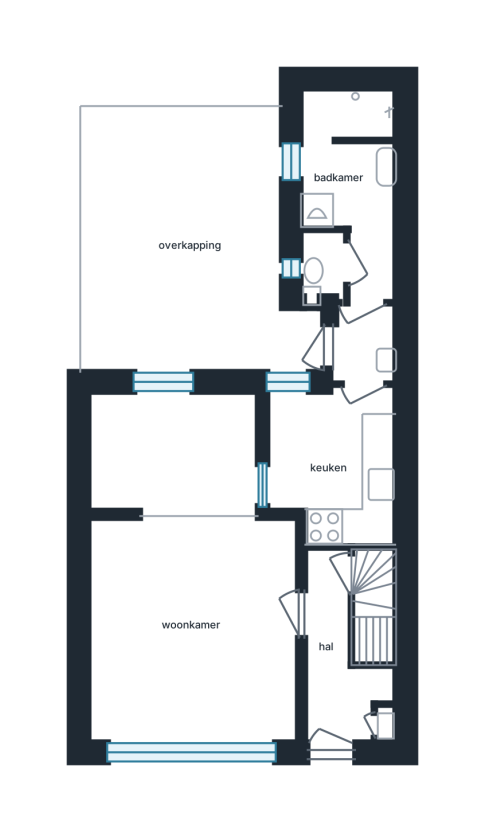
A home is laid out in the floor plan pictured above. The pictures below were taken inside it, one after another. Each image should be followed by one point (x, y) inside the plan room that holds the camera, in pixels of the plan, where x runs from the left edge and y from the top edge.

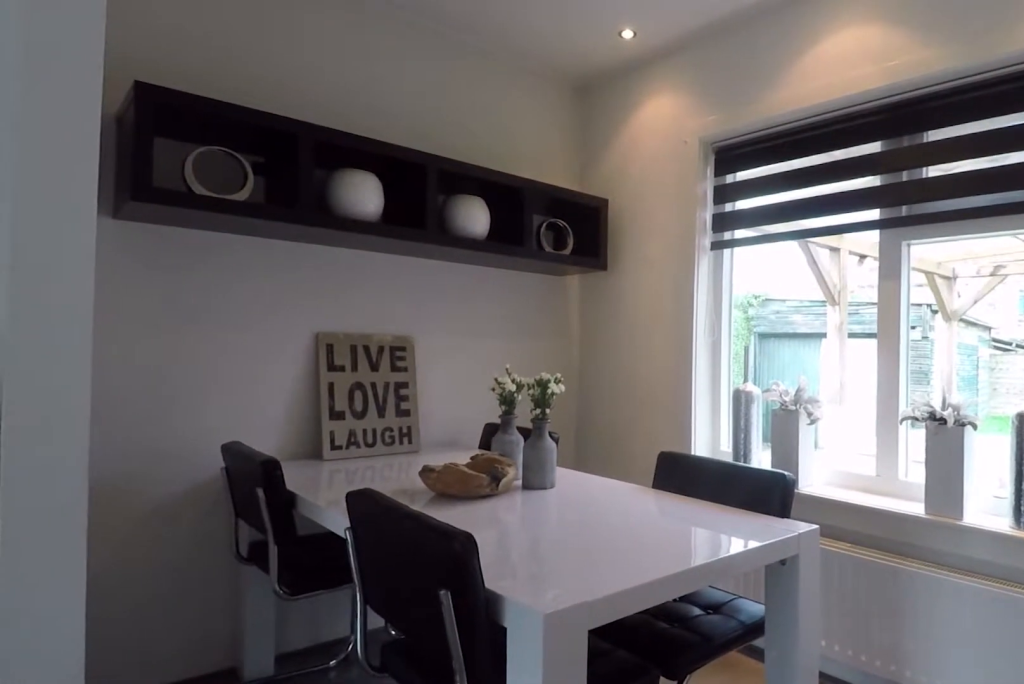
(172, 453)
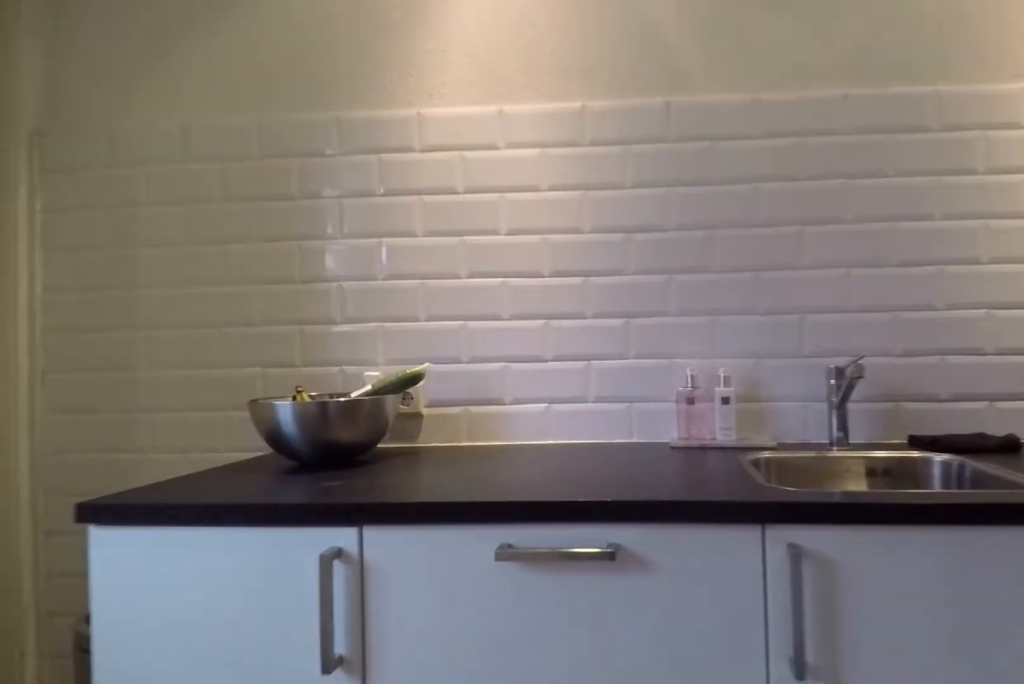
(336, 462)
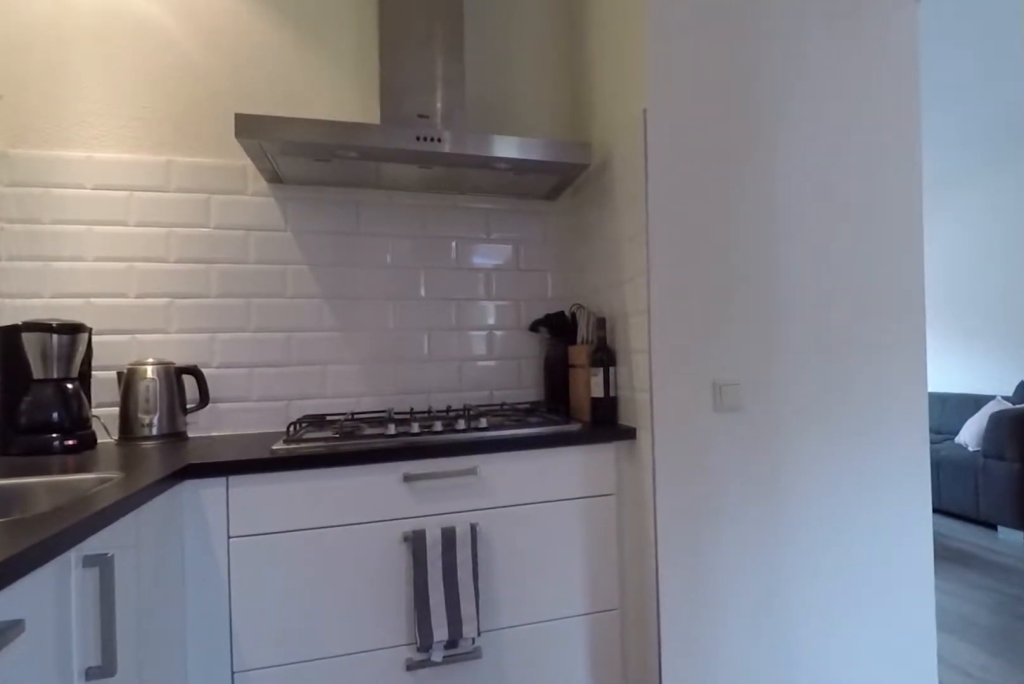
(336, 462)
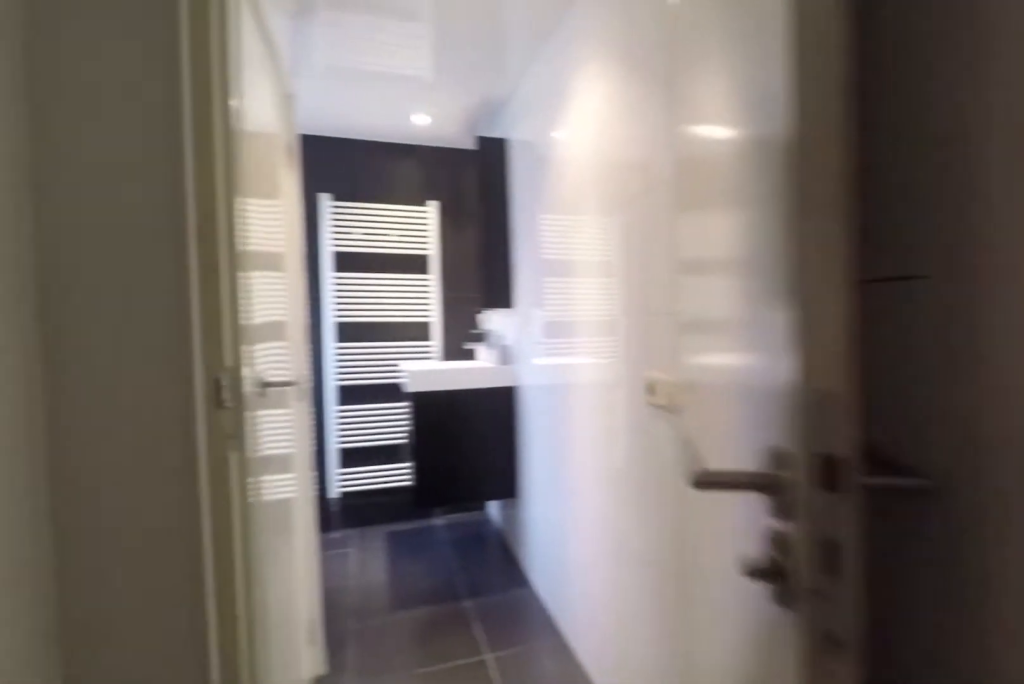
(364, 341)
